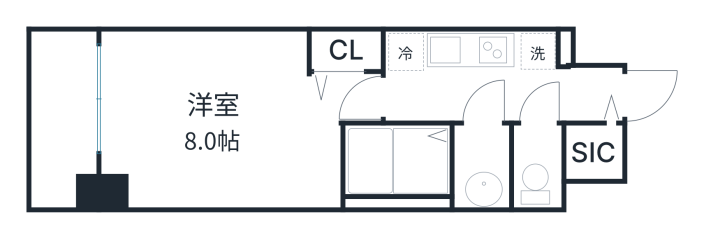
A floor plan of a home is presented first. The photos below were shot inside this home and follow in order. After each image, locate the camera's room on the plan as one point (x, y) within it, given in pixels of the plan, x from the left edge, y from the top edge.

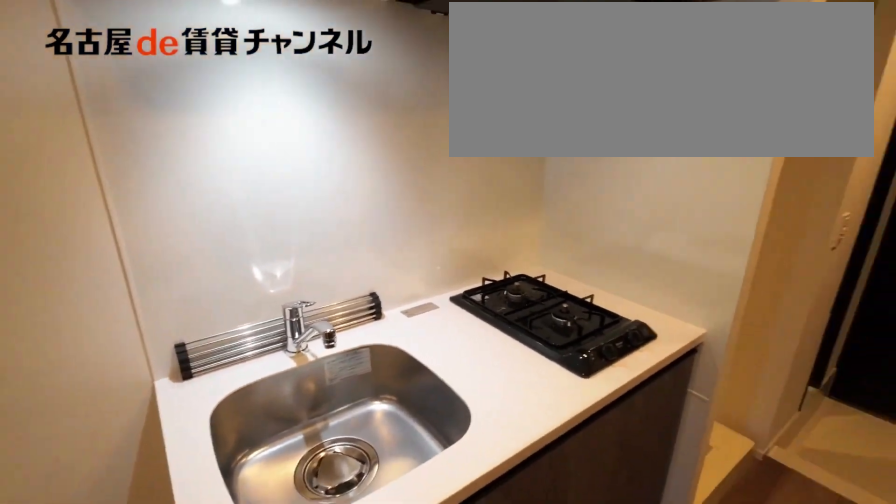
(475, 96)
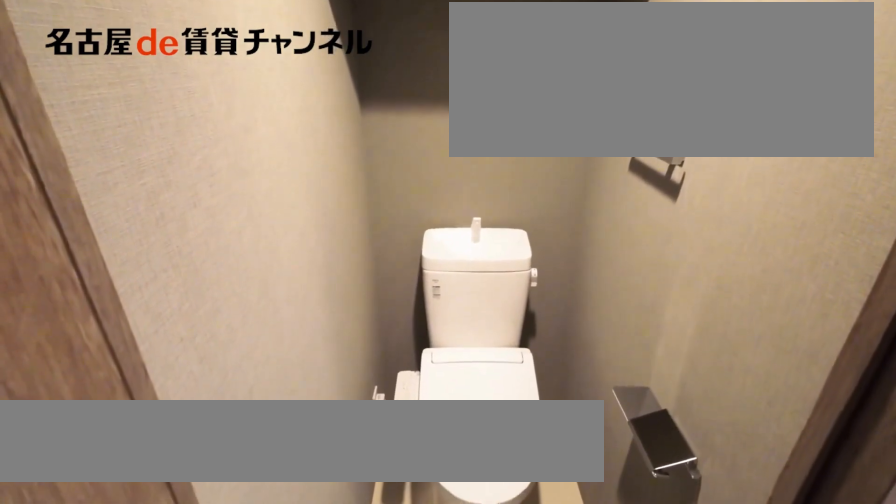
(536, 166)
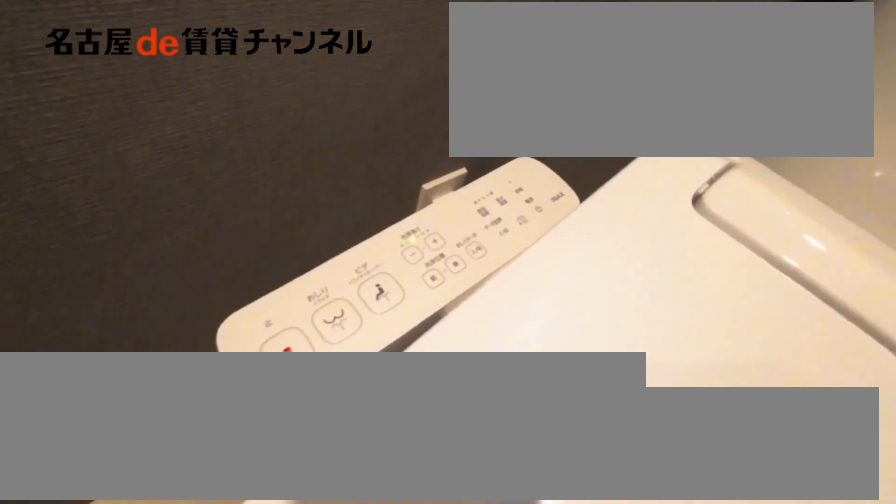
(536, 166)
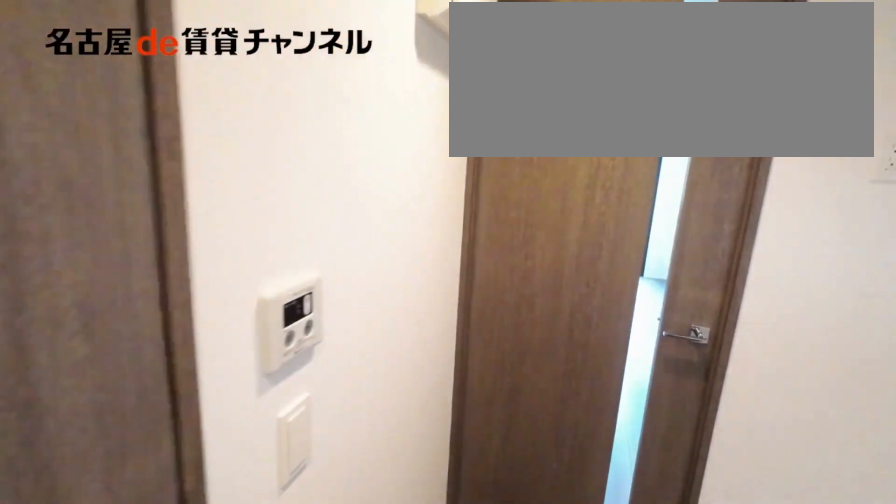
(474, 98)
